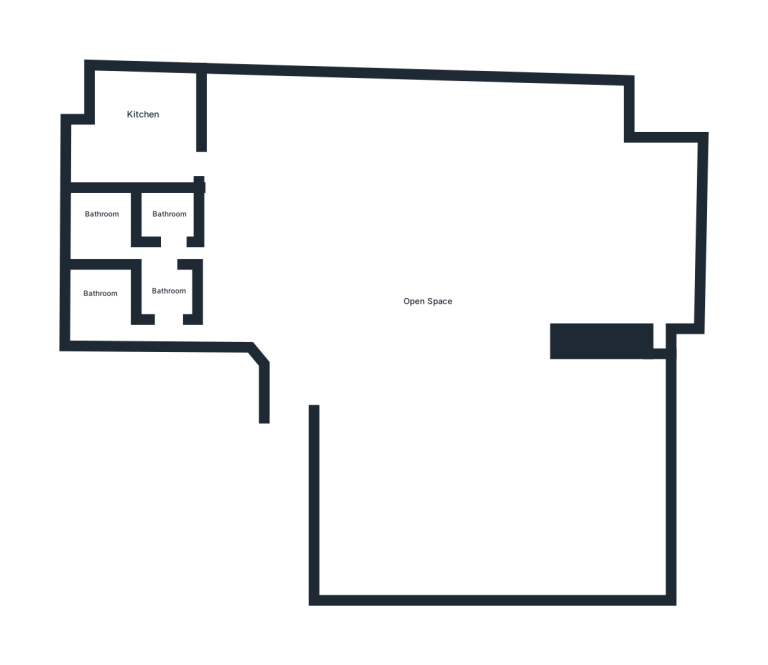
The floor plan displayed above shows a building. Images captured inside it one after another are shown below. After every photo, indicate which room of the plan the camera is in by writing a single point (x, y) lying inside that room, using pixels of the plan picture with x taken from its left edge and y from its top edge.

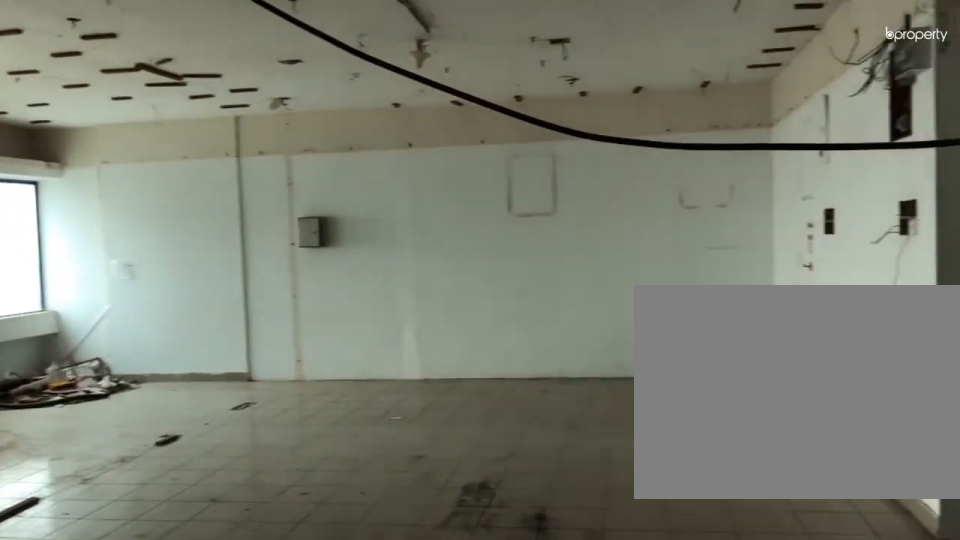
(407, 272)
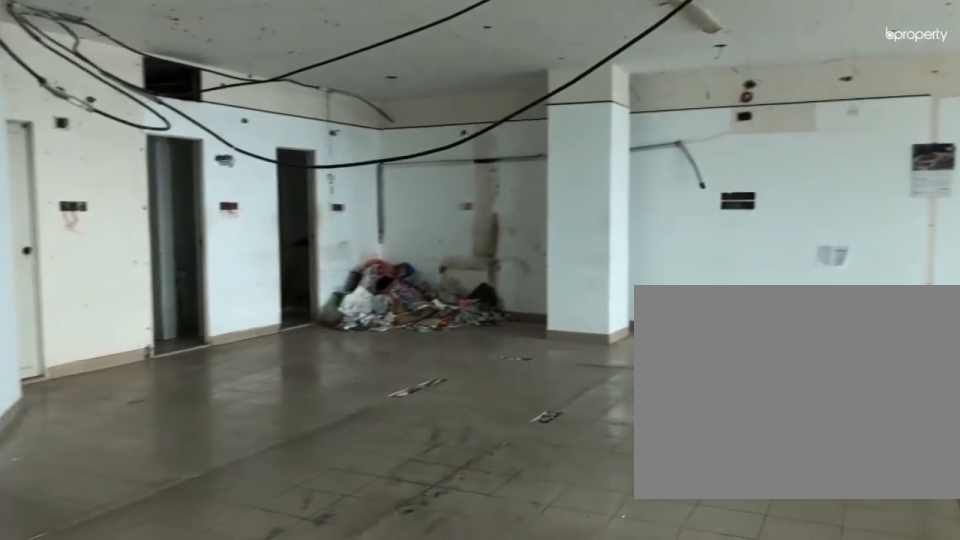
(406, 274)
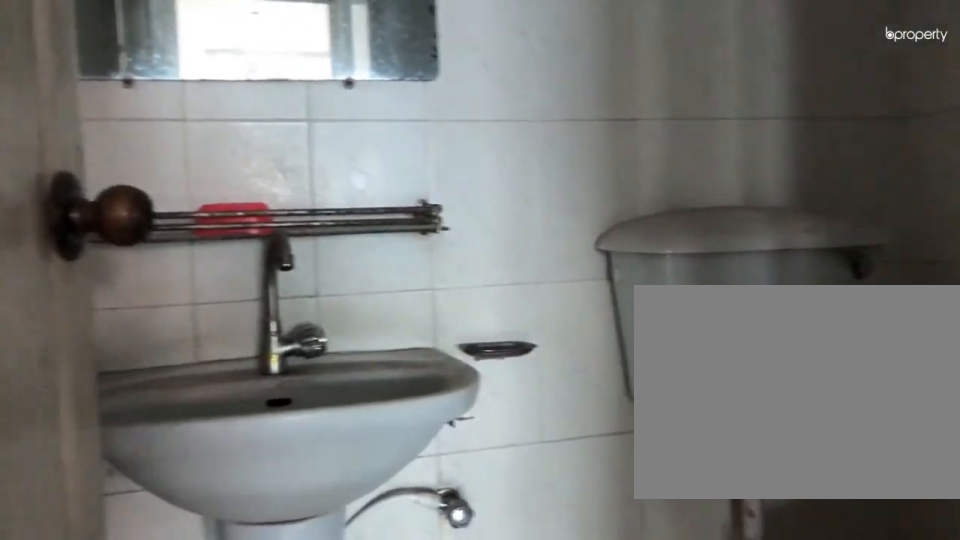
(173, 251)
